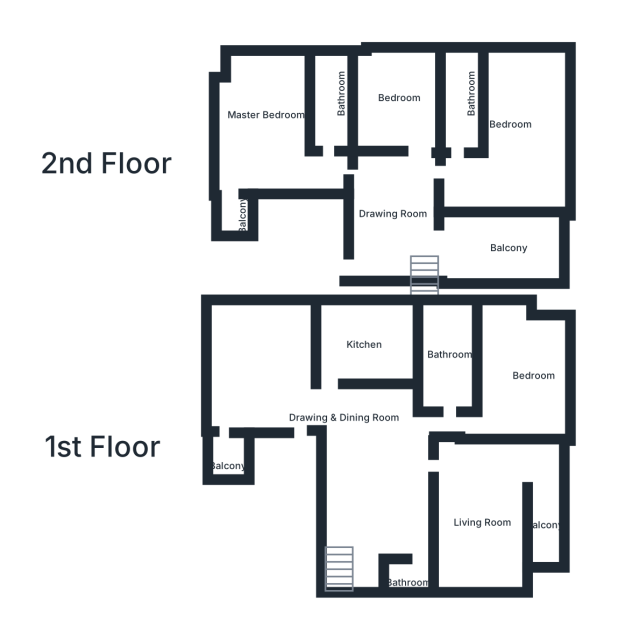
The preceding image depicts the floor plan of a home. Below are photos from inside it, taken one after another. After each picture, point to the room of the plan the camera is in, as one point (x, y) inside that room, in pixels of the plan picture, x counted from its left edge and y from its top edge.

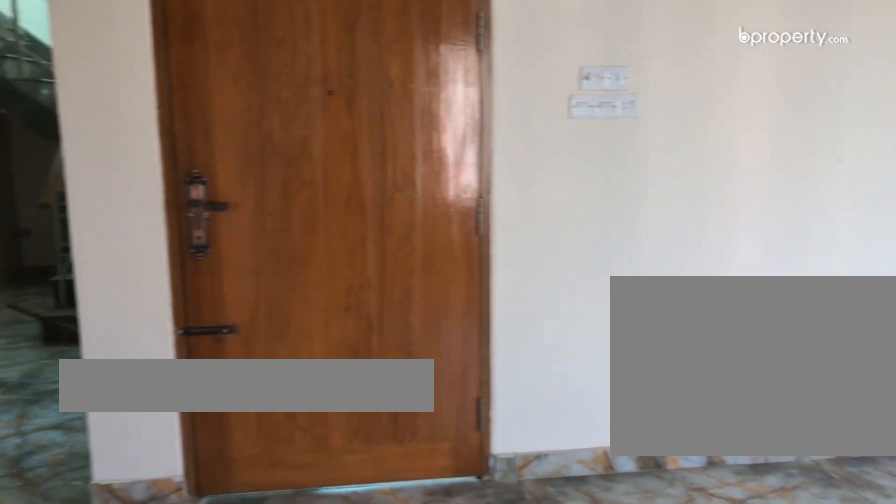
(287, 397)
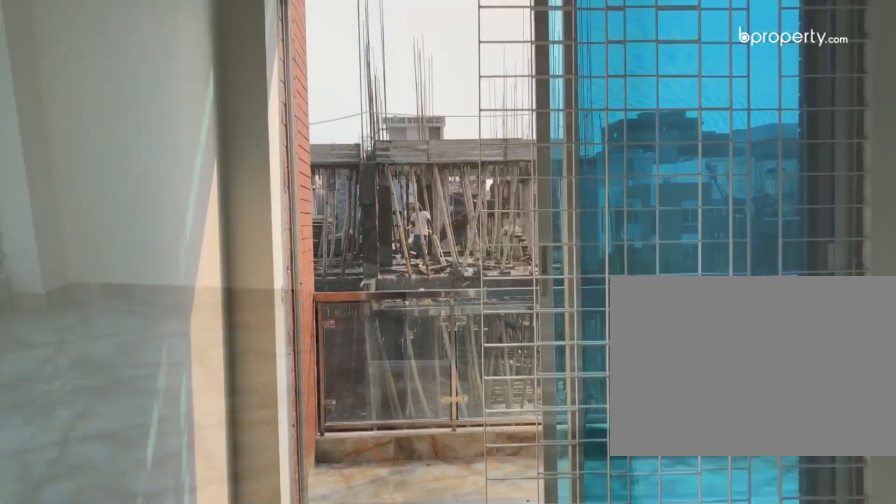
(486, 511)
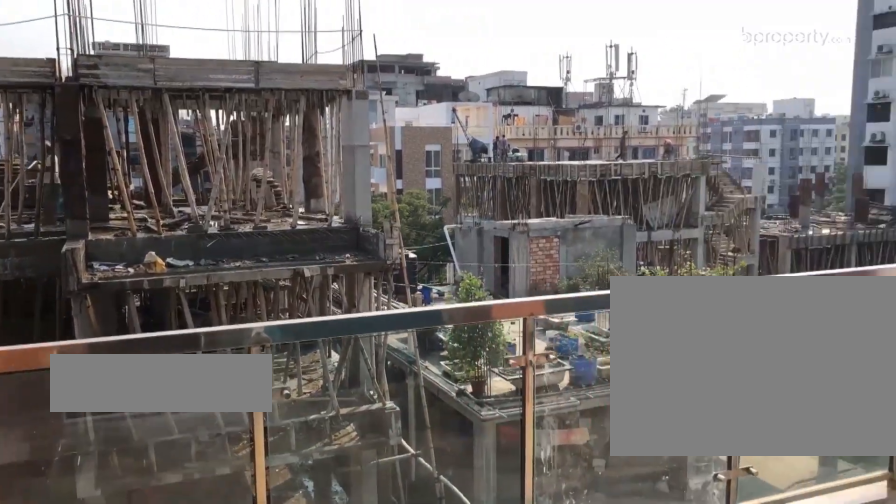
(544, 504)
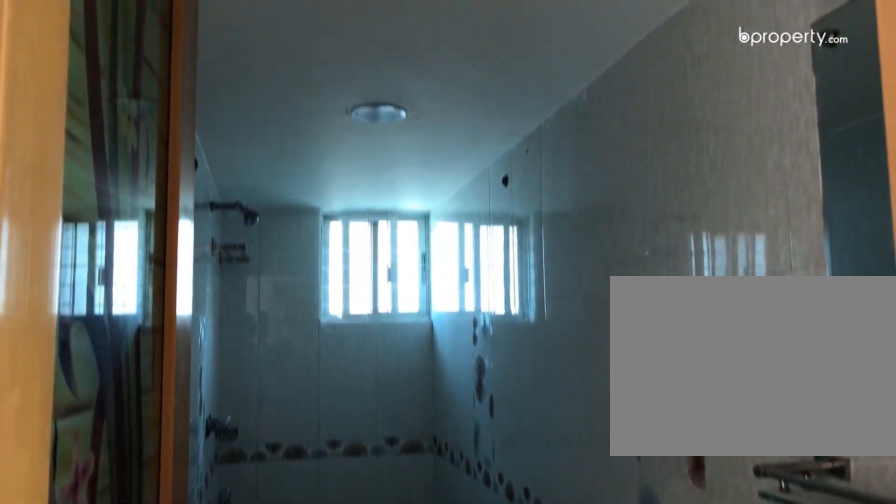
(332, 112)
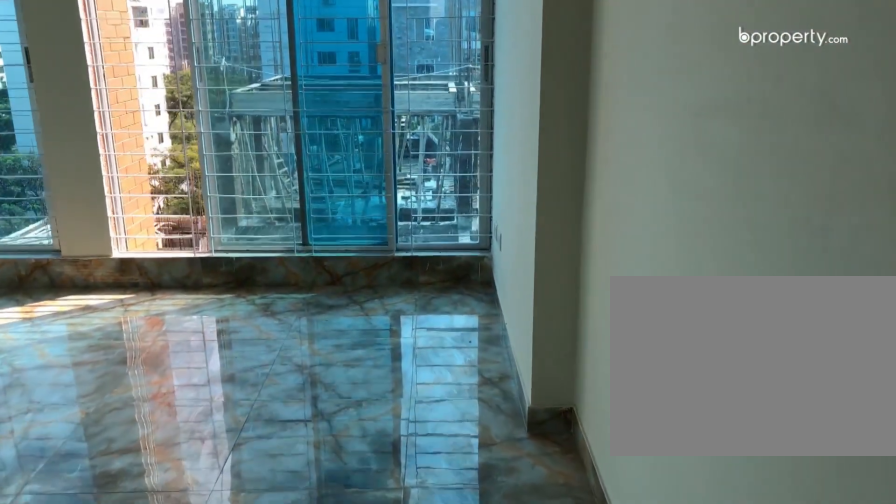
(524, 153)
